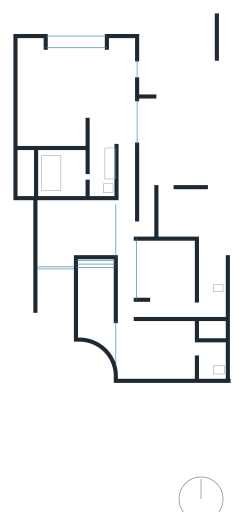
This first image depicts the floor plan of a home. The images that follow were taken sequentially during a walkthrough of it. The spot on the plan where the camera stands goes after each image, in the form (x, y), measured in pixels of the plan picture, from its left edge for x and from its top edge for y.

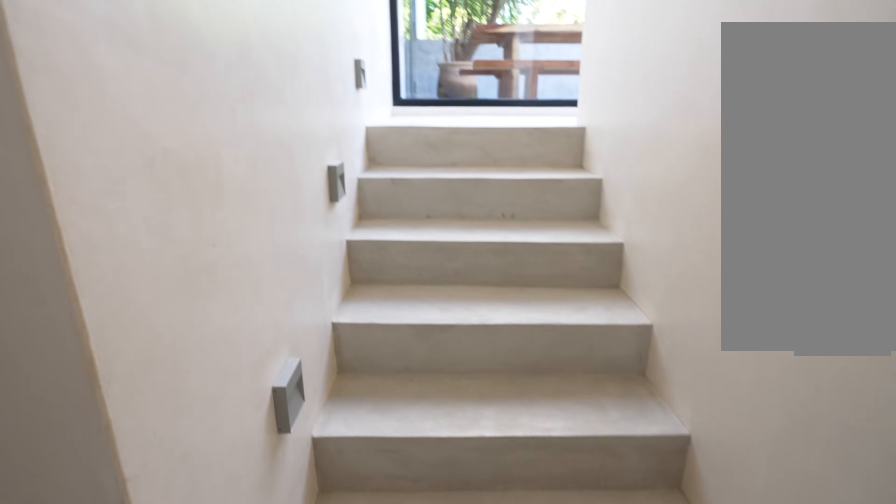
(147, 225)
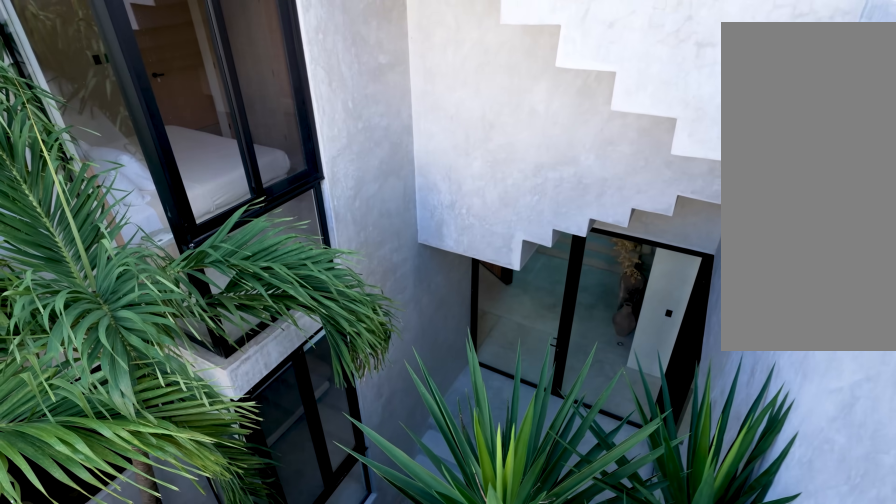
(191, 139)
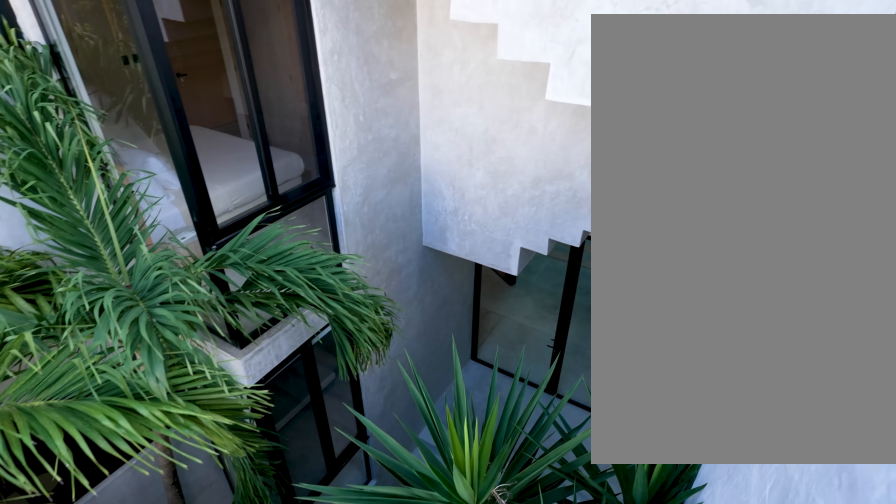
(191, 140)
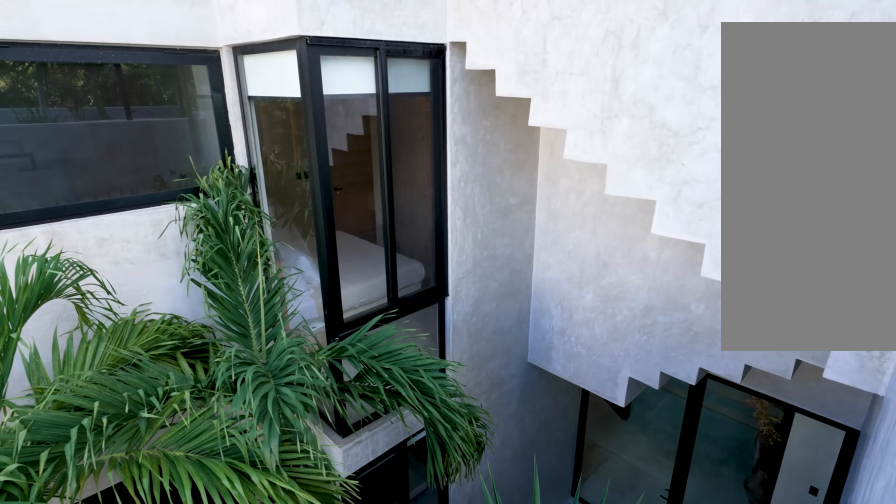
(193, 149)
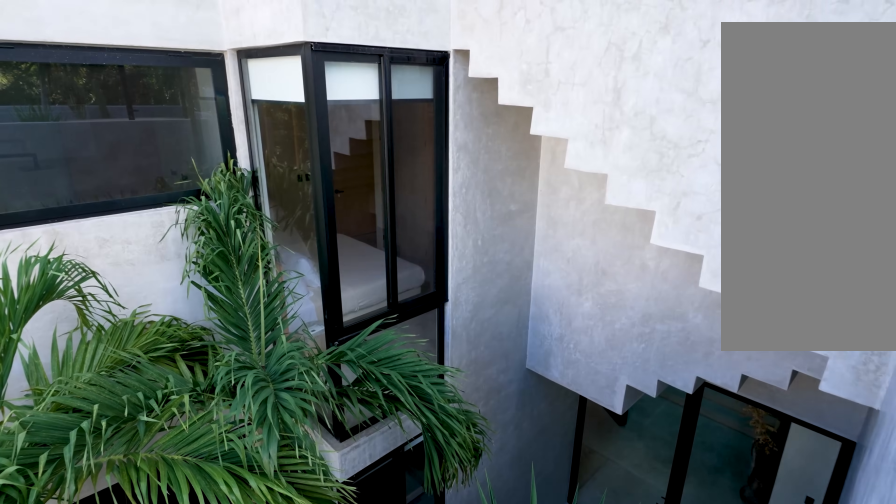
(194, 150)
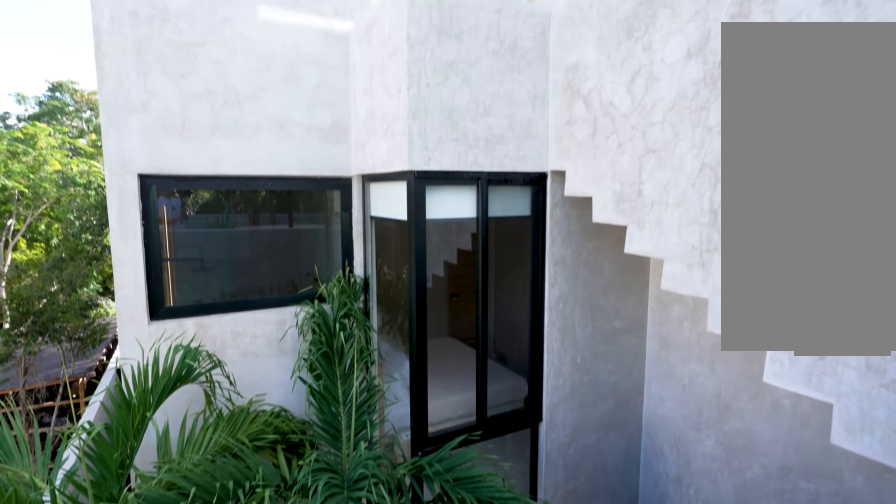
(193, 154)
